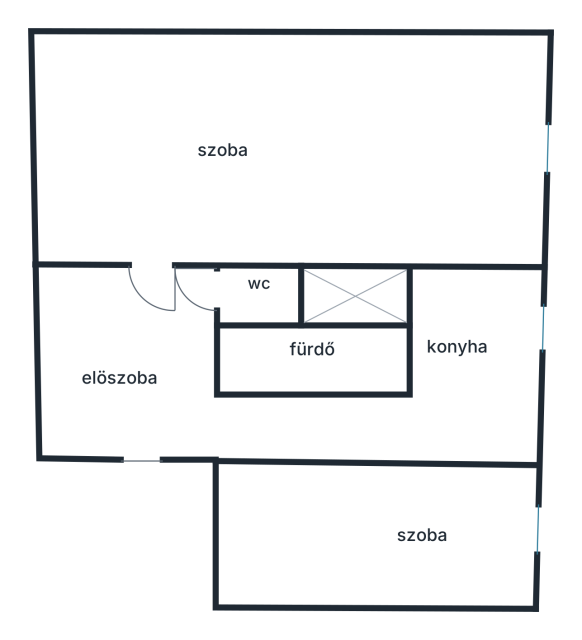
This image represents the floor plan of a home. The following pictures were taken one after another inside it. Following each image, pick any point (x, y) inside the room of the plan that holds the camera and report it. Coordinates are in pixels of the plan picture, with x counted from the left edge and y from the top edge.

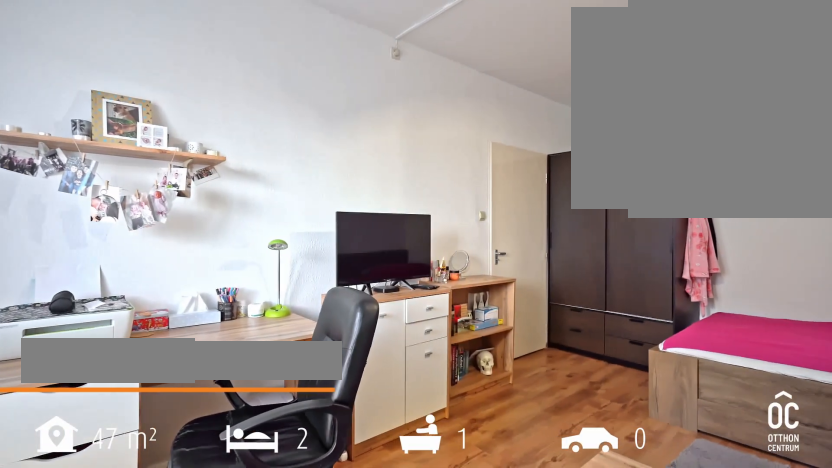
(293, 147)
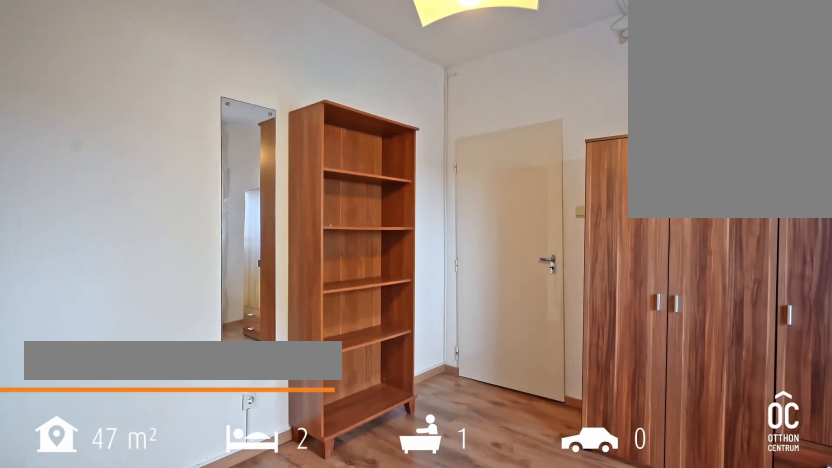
(397, 532)
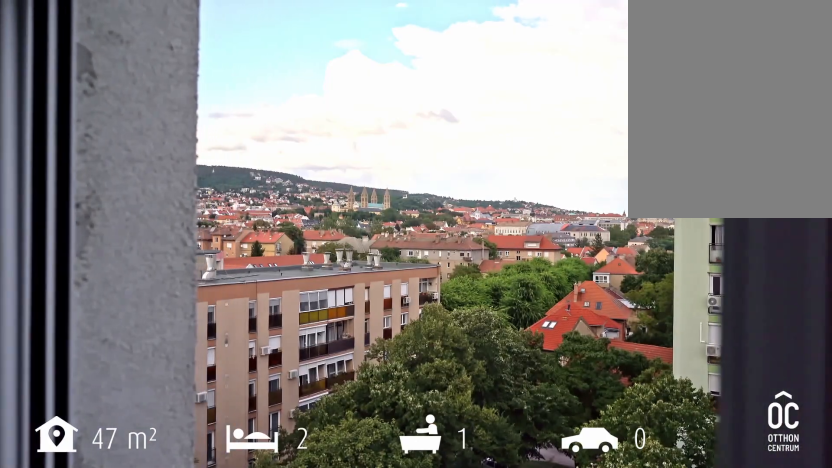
(397, 532)
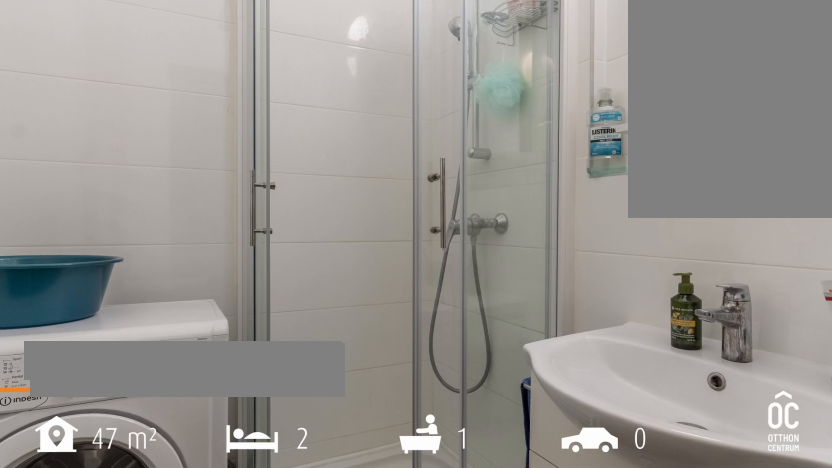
(317, 362)
